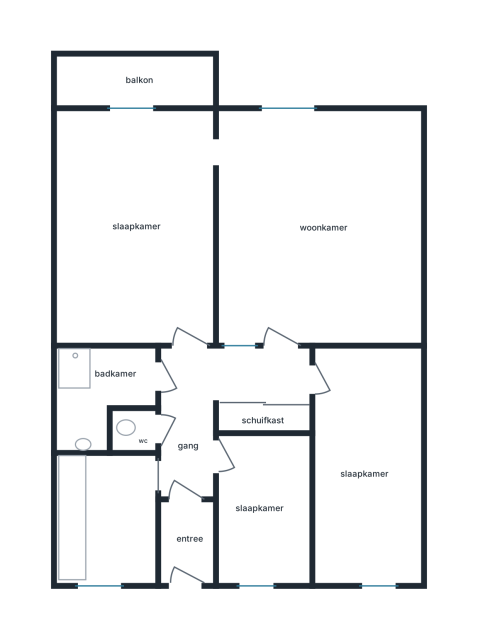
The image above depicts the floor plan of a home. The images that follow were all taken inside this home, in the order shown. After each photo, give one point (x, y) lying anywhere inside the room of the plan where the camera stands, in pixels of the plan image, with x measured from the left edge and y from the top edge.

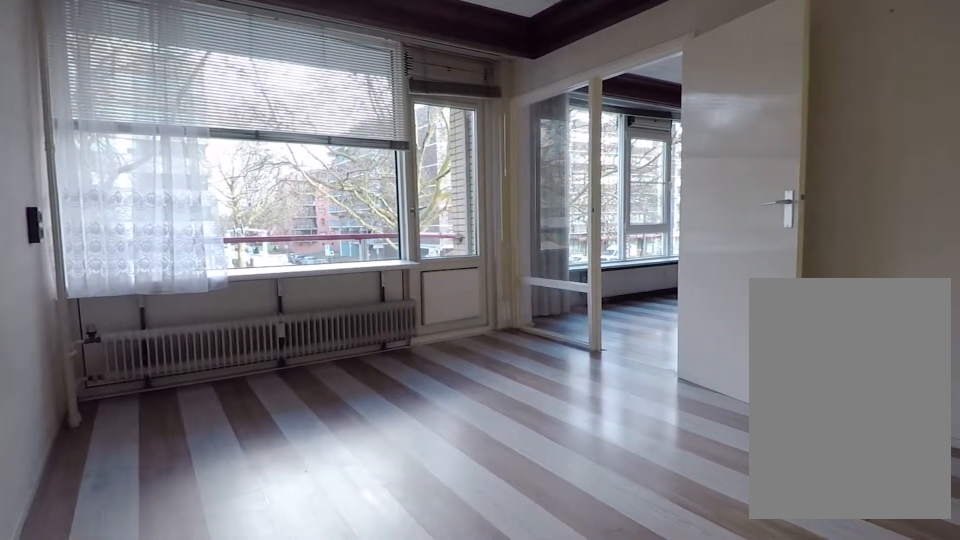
(135, 228)
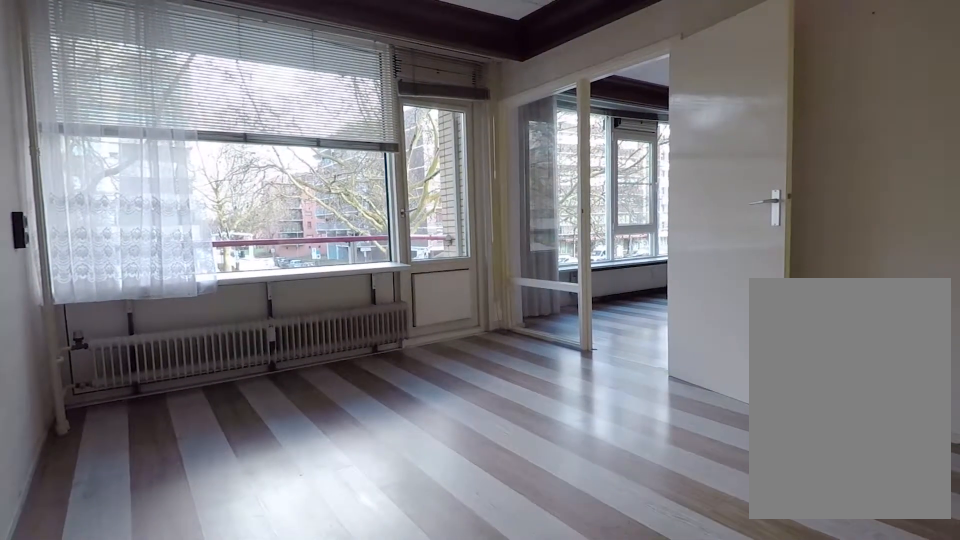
(135, 228)
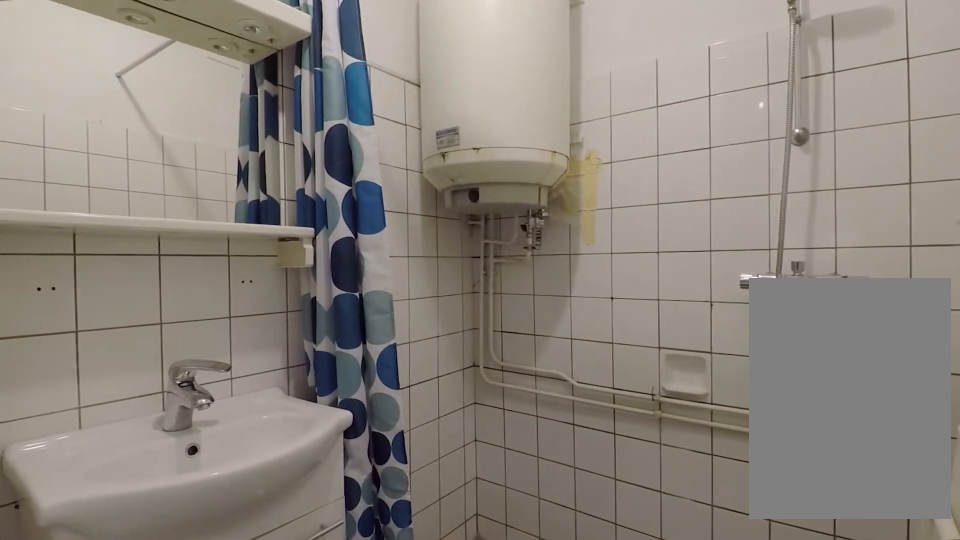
(101, 389)
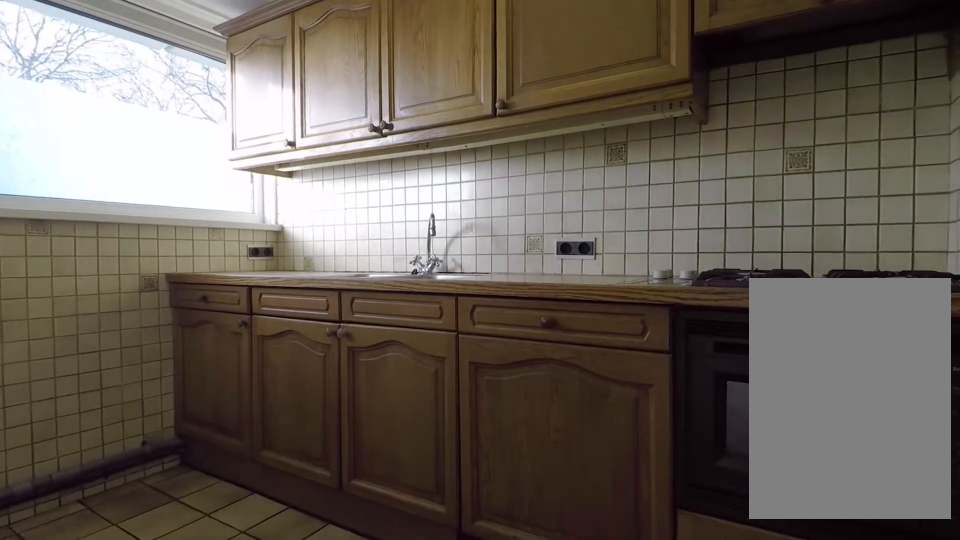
(106, 519)
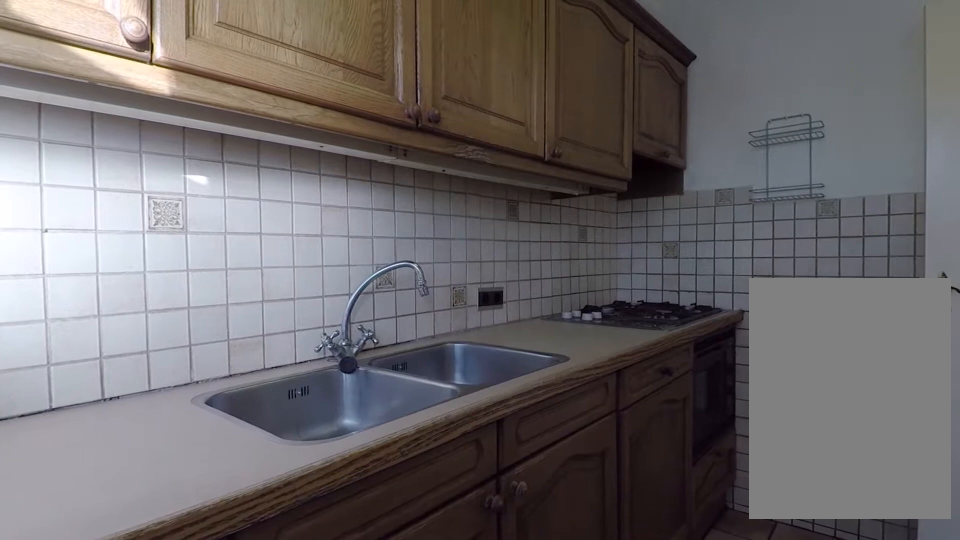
(106, 519)
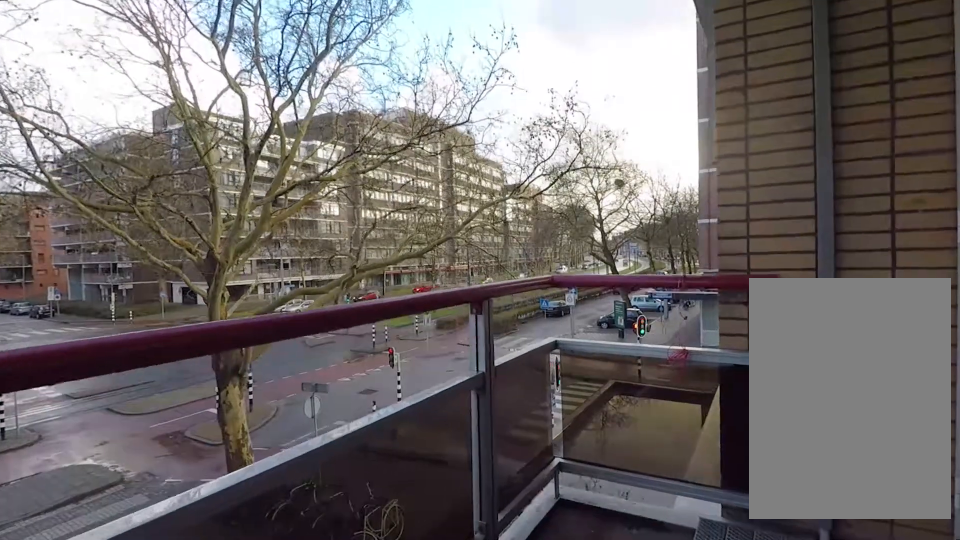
(134, 79)
